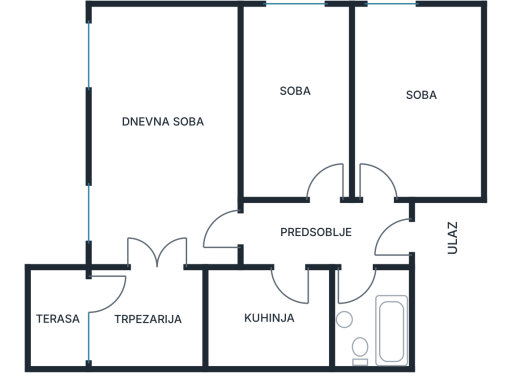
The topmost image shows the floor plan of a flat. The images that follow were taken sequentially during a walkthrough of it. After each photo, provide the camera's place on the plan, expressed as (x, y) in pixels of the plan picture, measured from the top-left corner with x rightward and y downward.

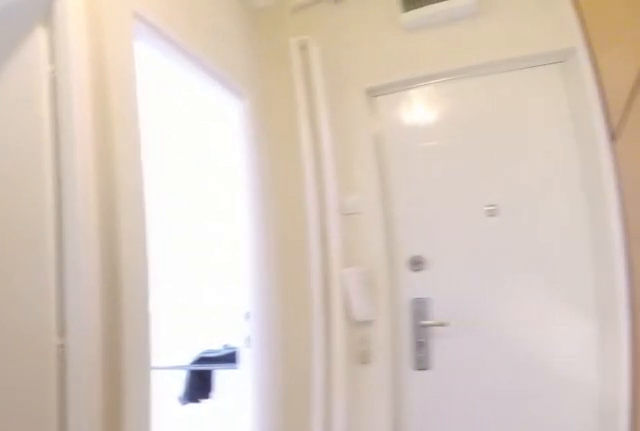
(284, 252)
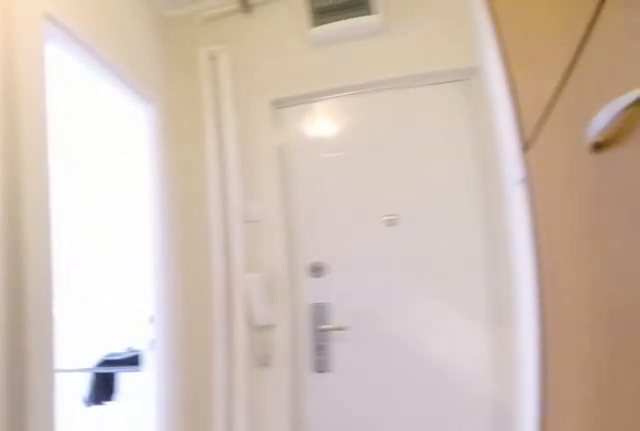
(283, 250)
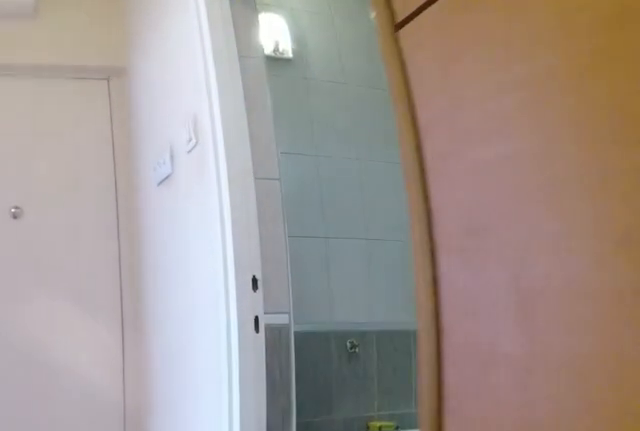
(299, 242)
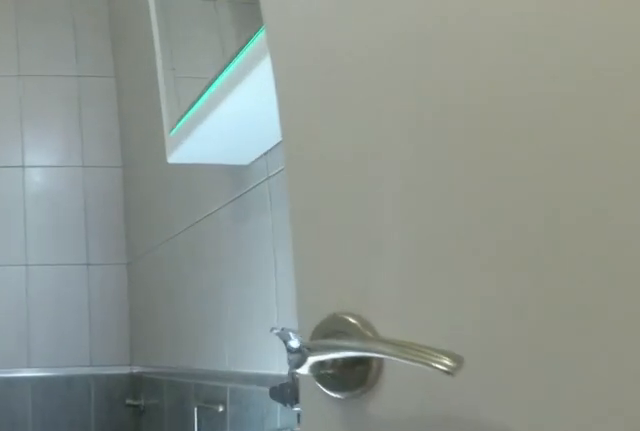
(350, 271)
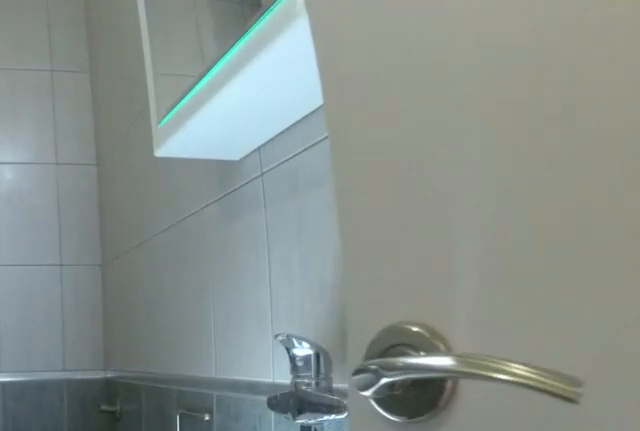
(350, 275)
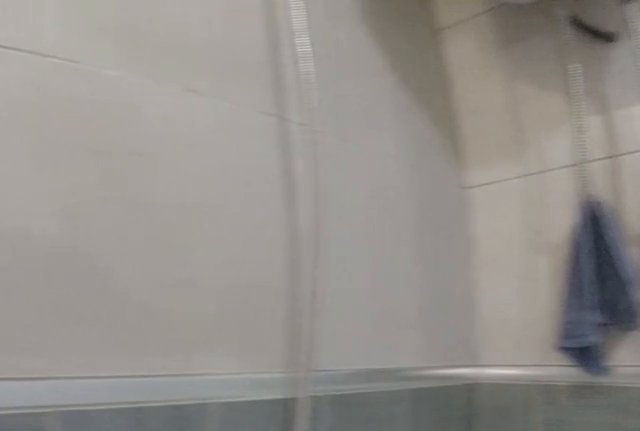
(339, 335)
